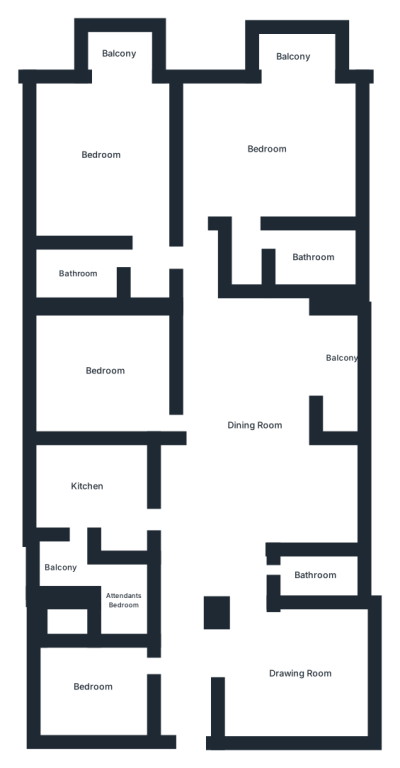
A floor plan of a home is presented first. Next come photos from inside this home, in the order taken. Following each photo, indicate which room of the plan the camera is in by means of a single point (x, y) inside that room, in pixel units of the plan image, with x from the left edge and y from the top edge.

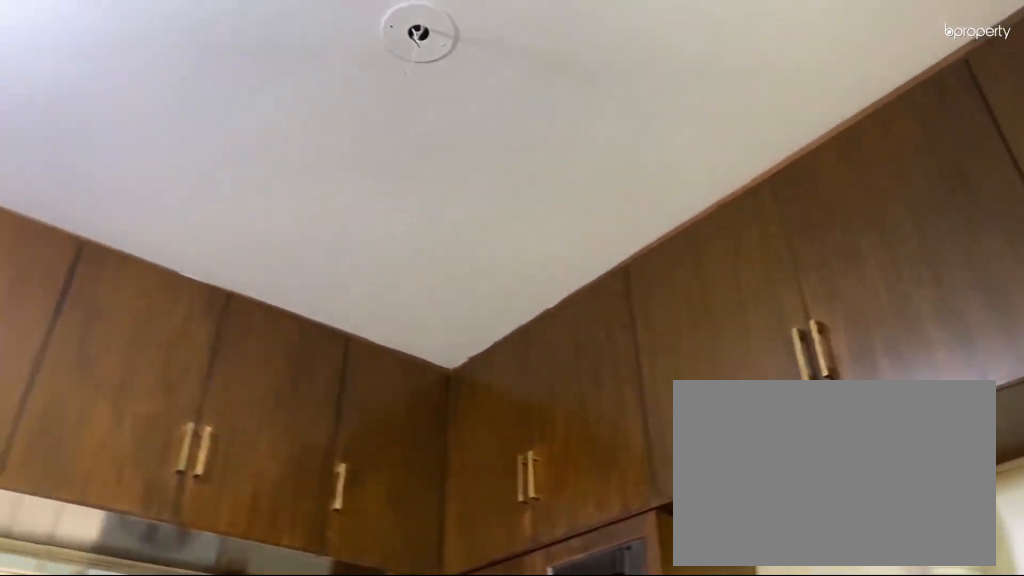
(89, 485)
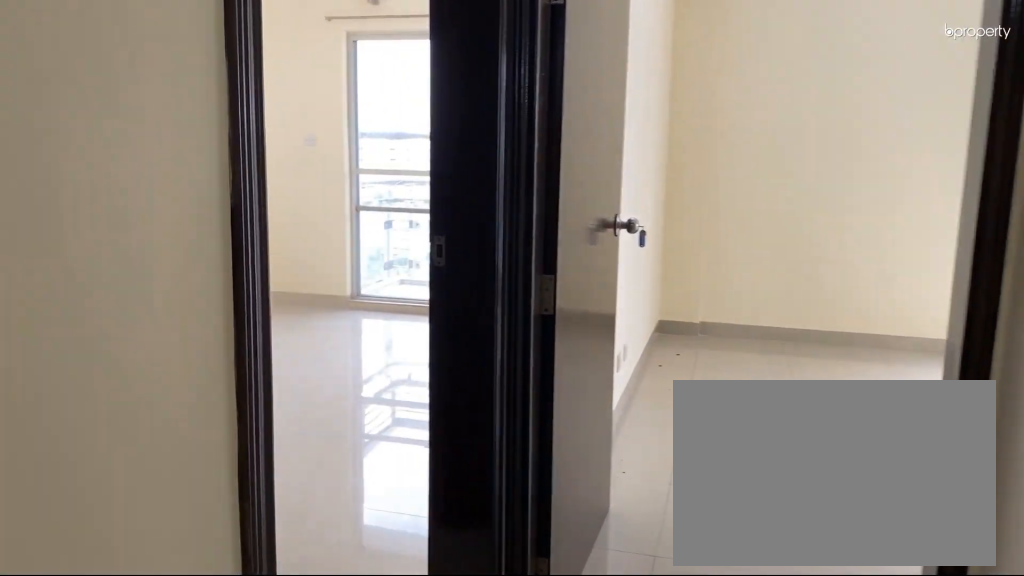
(100, 160)
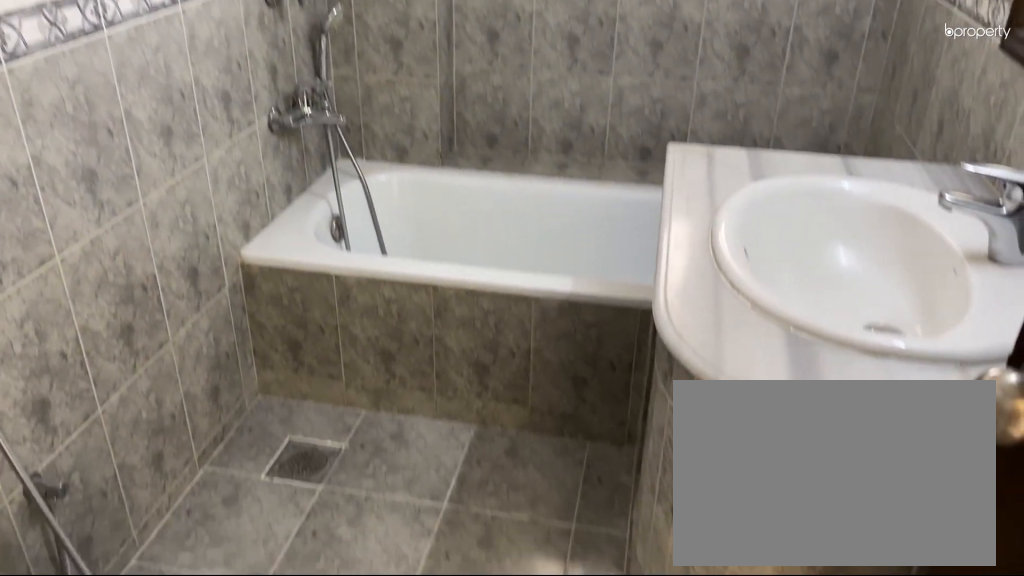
(84, 271)
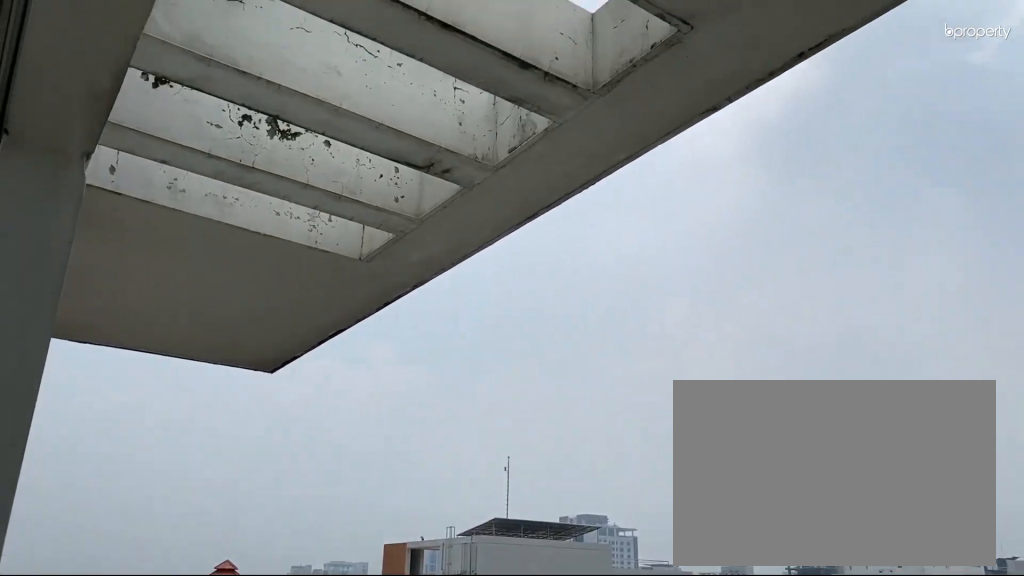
(120, 54)
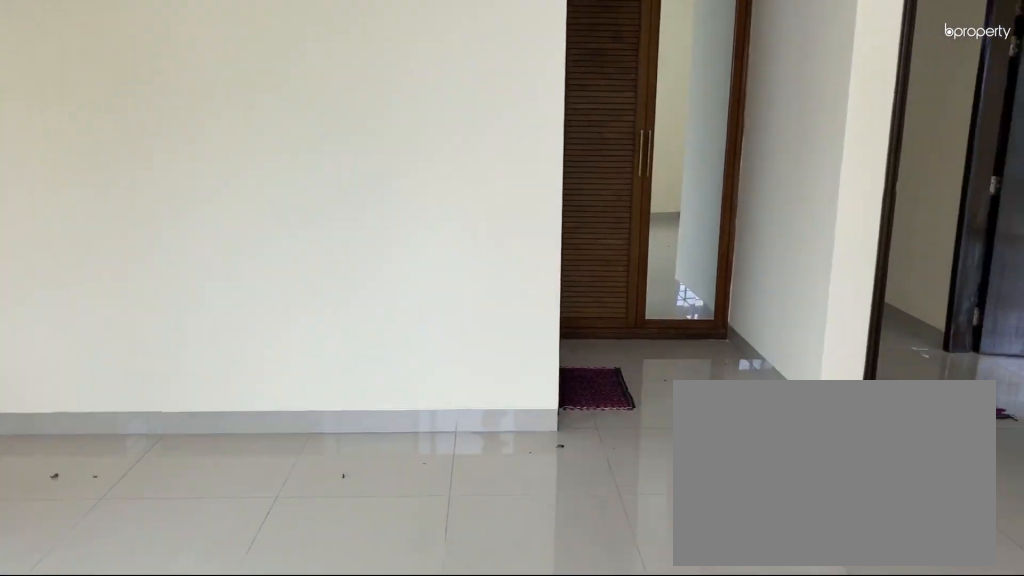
(267, 148)
